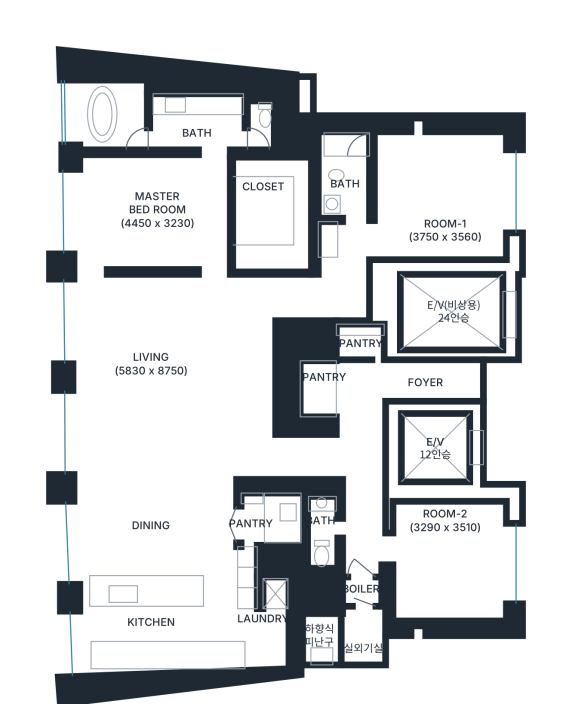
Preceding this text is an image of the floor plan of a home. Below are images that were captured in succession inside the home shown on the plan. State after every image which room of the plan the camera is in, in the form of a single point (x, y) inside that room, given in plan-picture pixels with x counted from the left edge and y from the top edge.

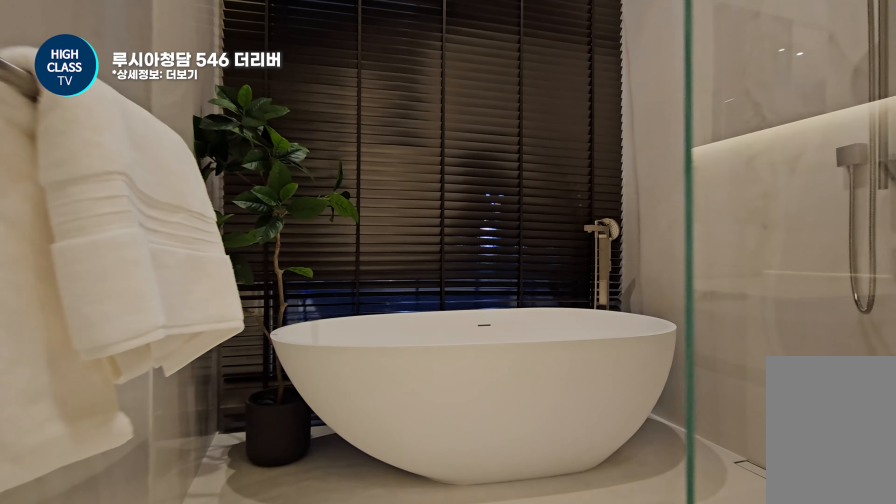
(172, 116)
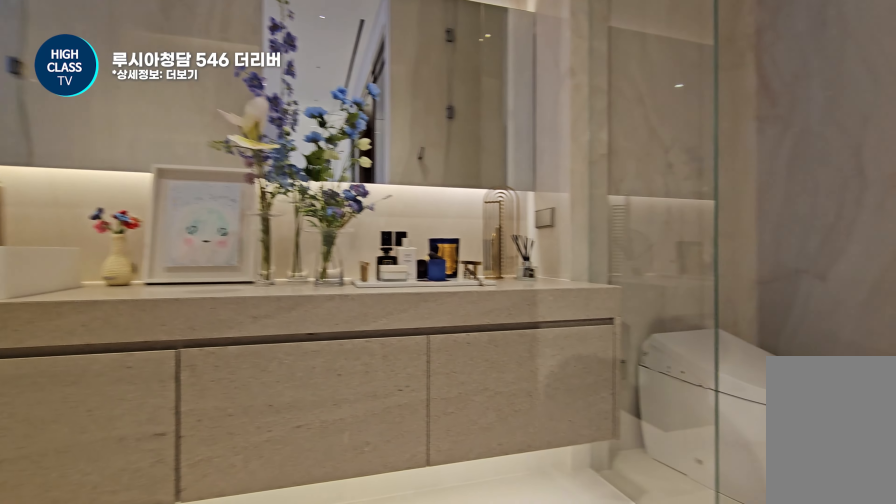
(172, 116)
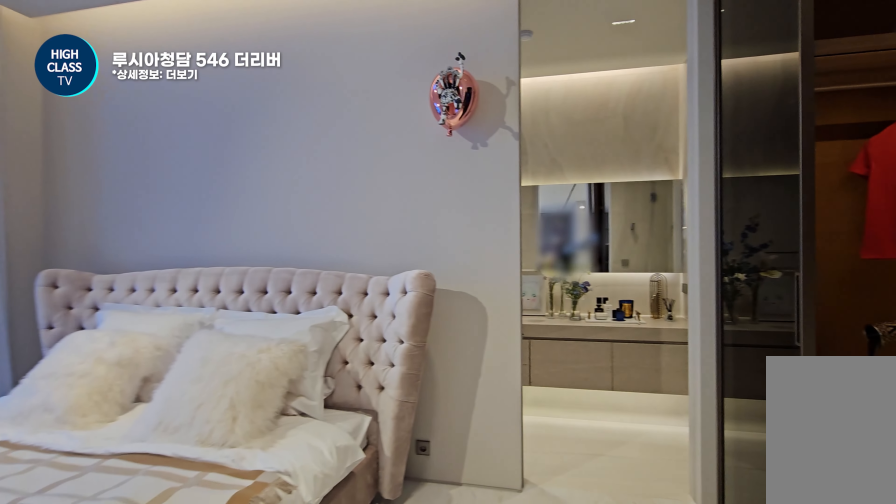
(190, 208)
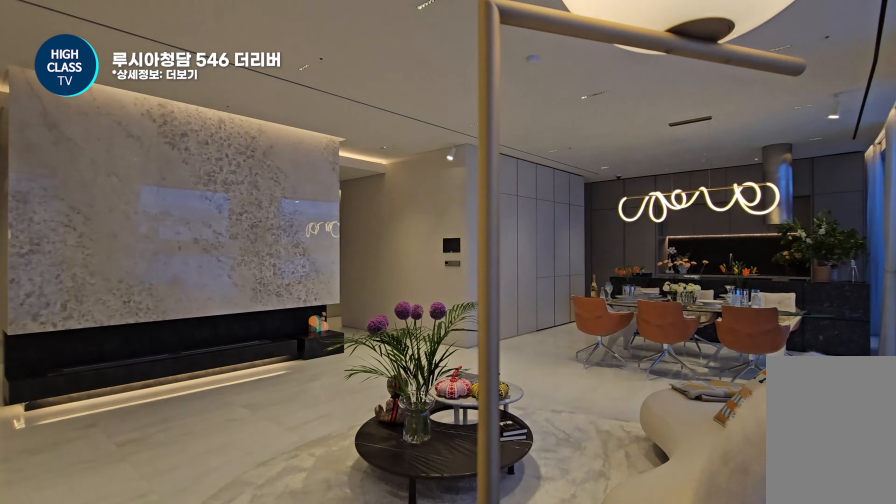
(166, 366)
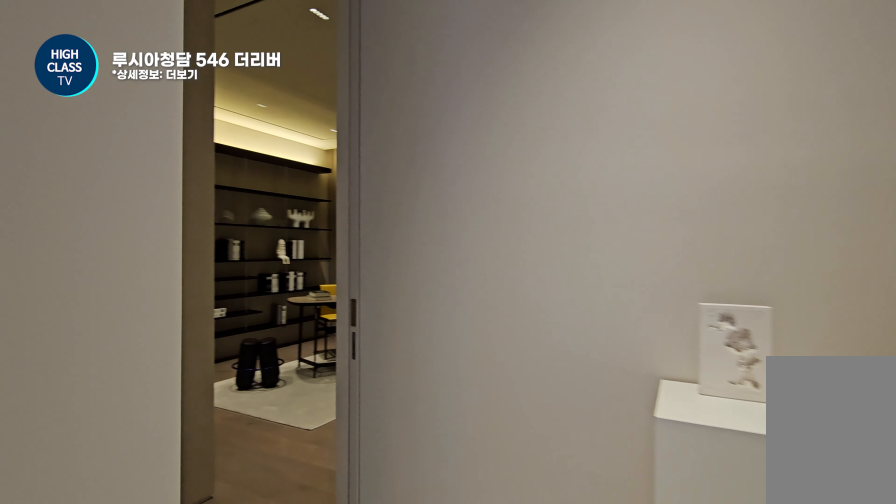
(321, 295)
